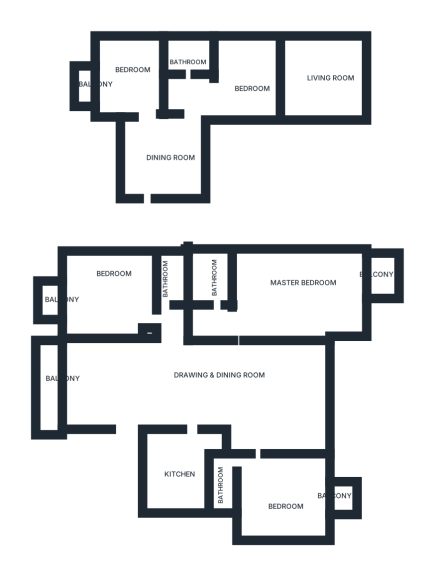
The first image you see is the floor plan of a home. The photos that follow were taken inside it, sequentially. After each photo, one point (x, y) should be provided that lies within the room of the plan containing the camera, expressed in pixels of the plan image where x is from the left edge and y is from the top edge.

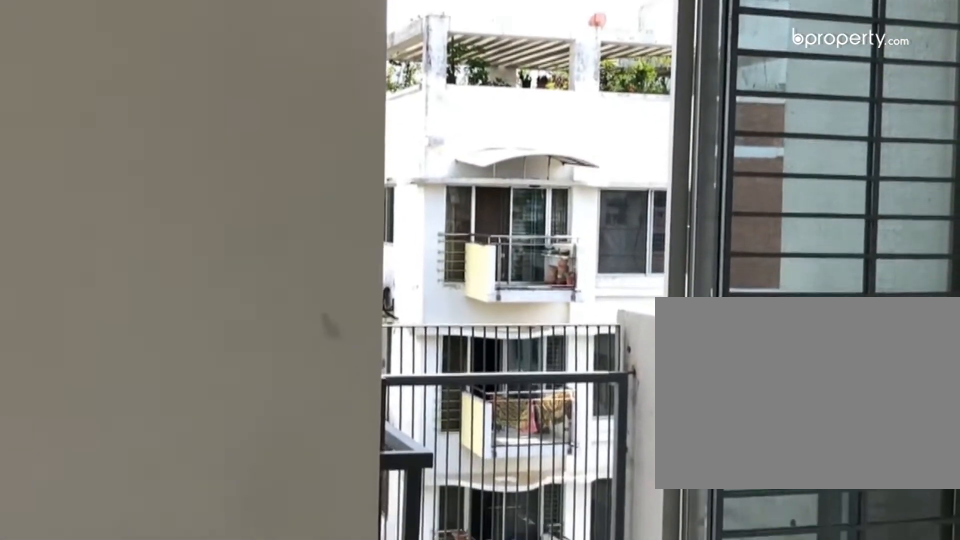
(280, 499)
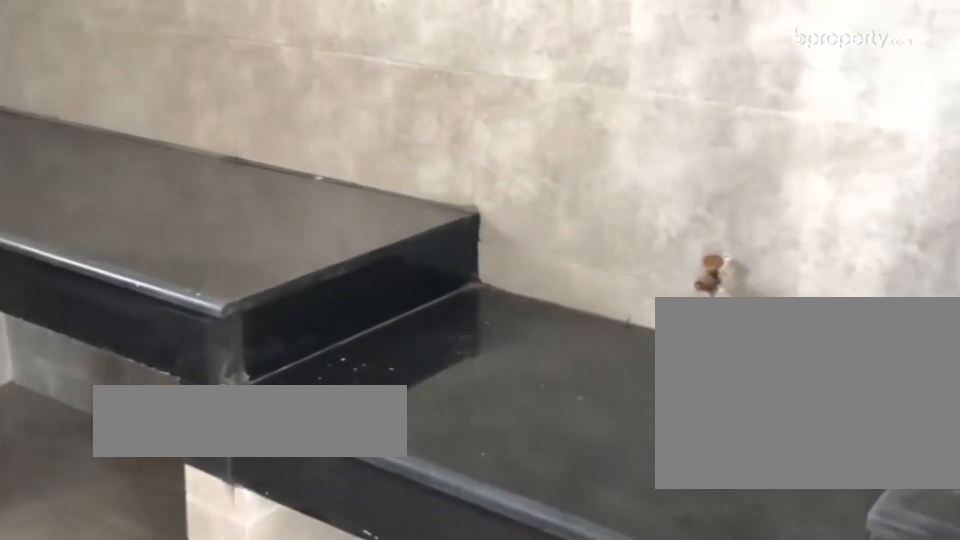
(178, 471)
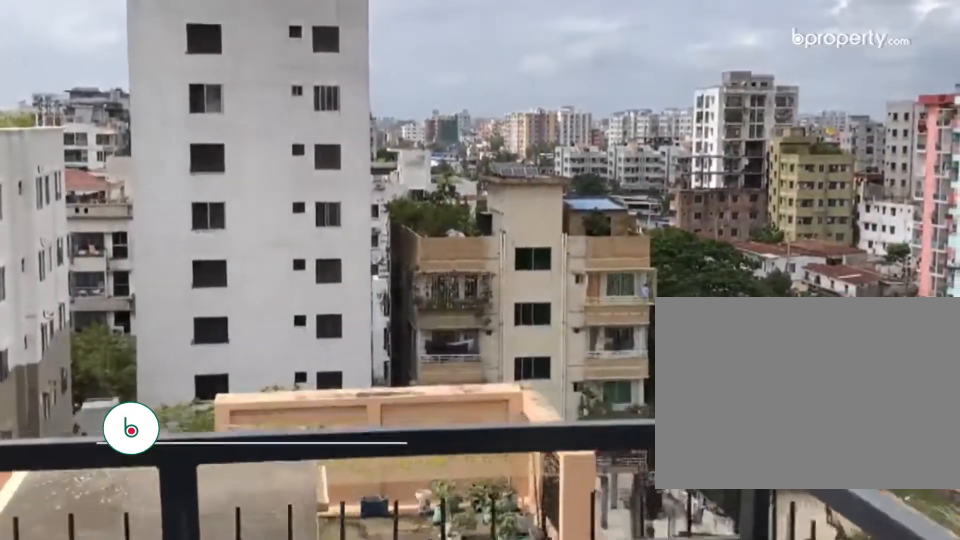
(45, 373)
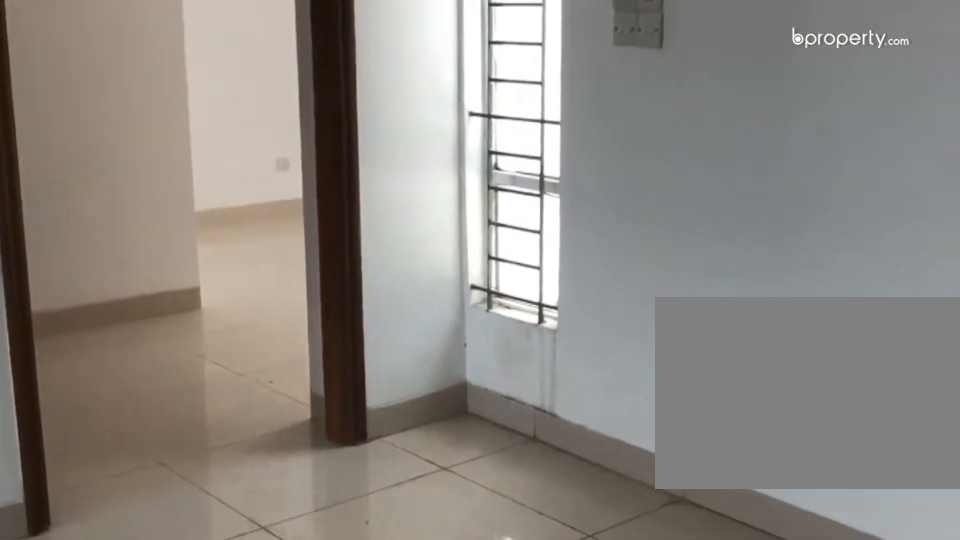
(155, 143)
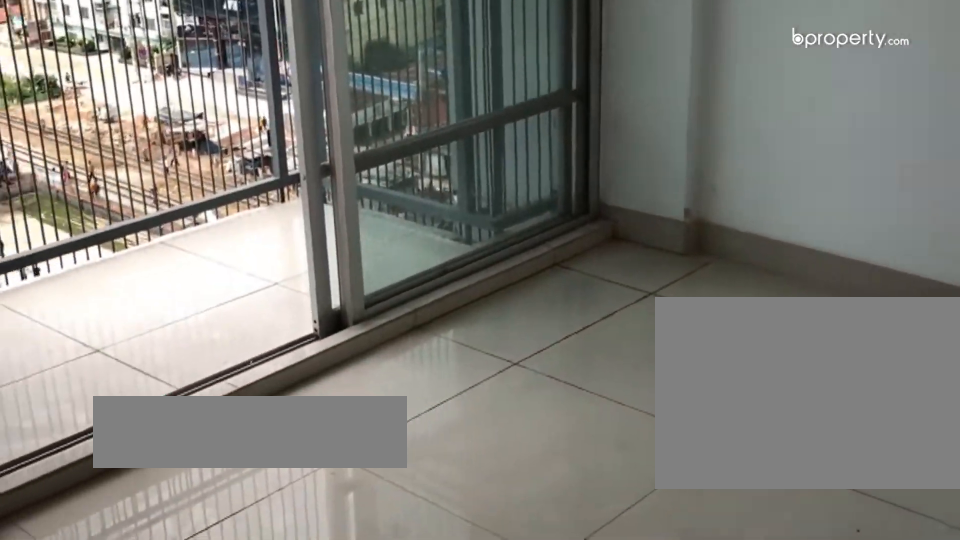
(106, 68)
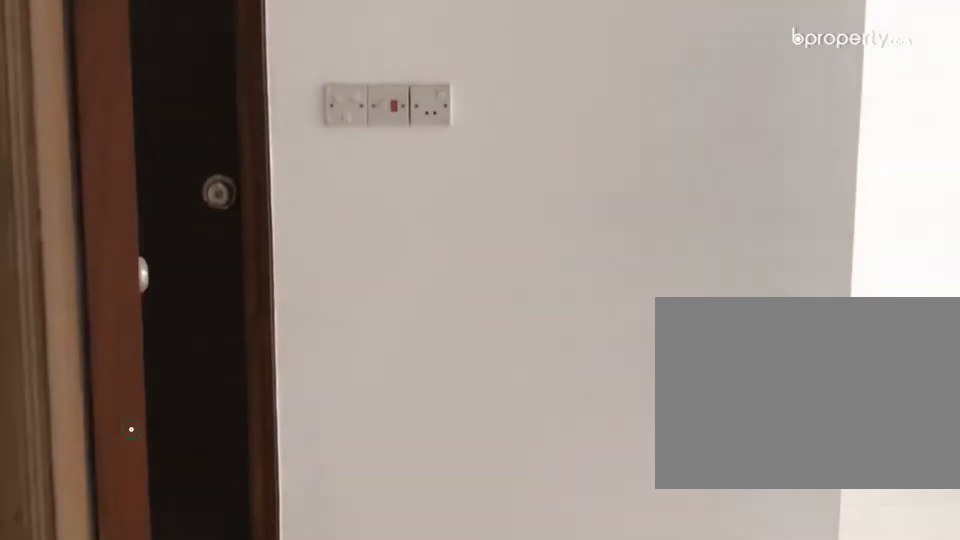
(218, 100)
